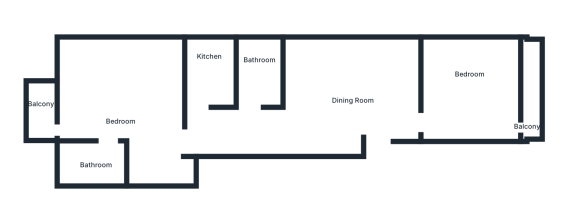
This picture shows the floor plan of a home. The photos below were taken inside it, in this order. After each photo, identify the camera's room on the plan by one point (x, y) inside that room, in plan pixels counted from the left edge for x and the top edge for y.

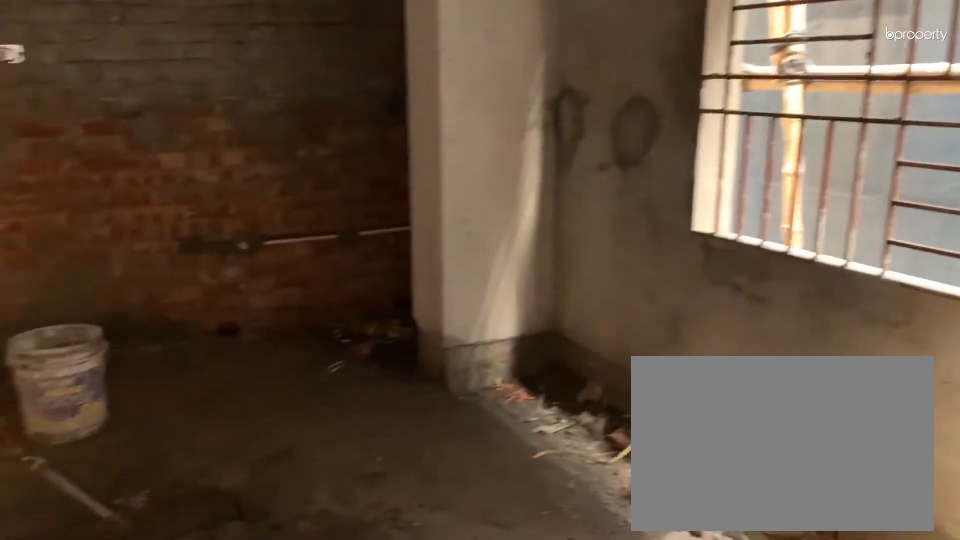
(354, 83)
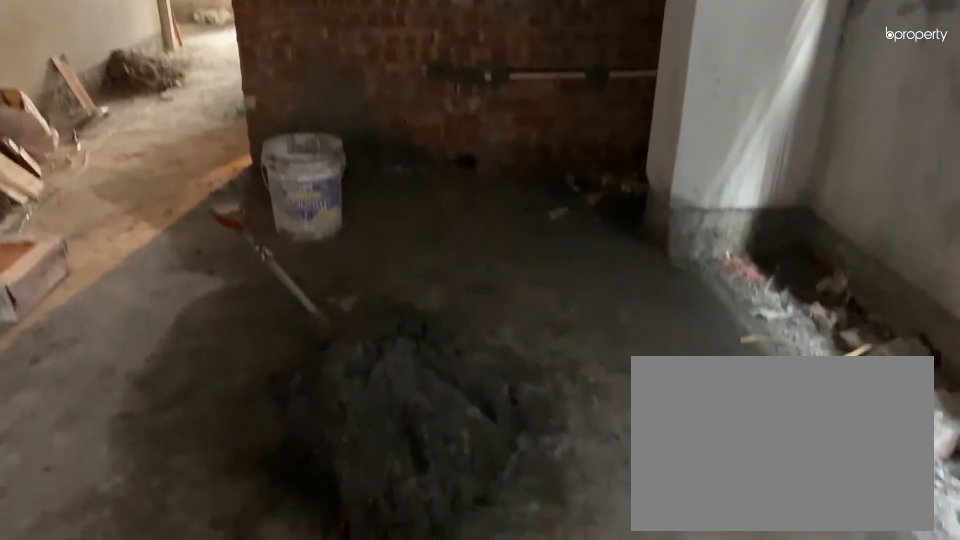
(354, 83)
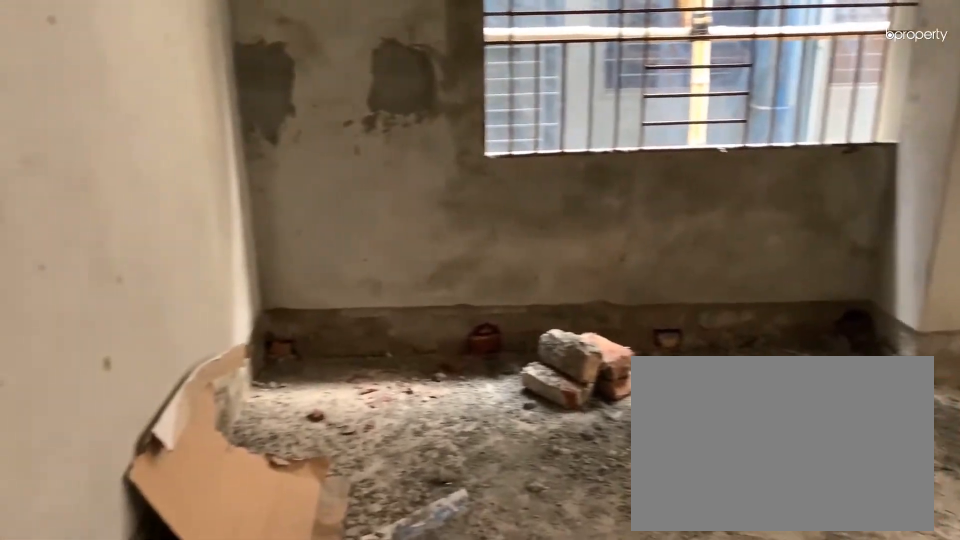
(472, 76)
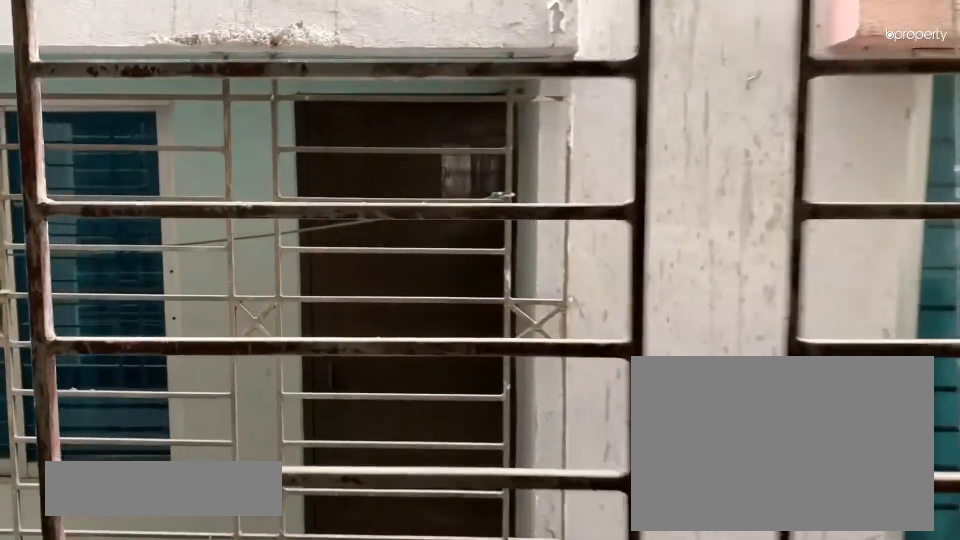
(529, 91)
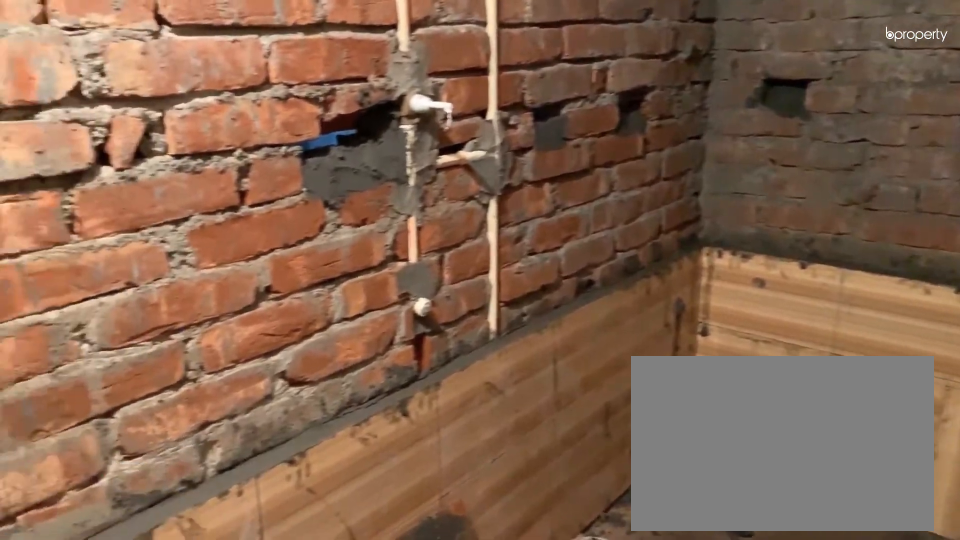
(264, 68)
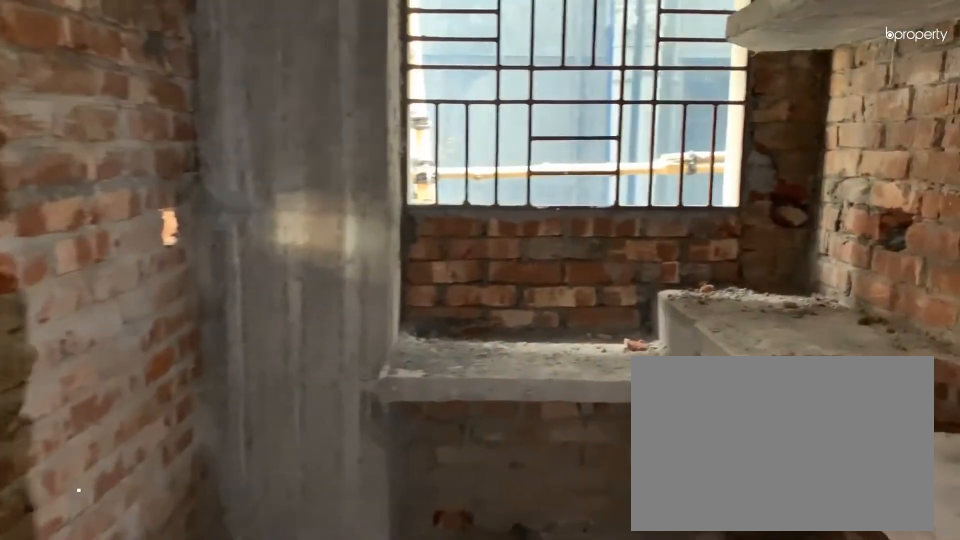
(208, 64)
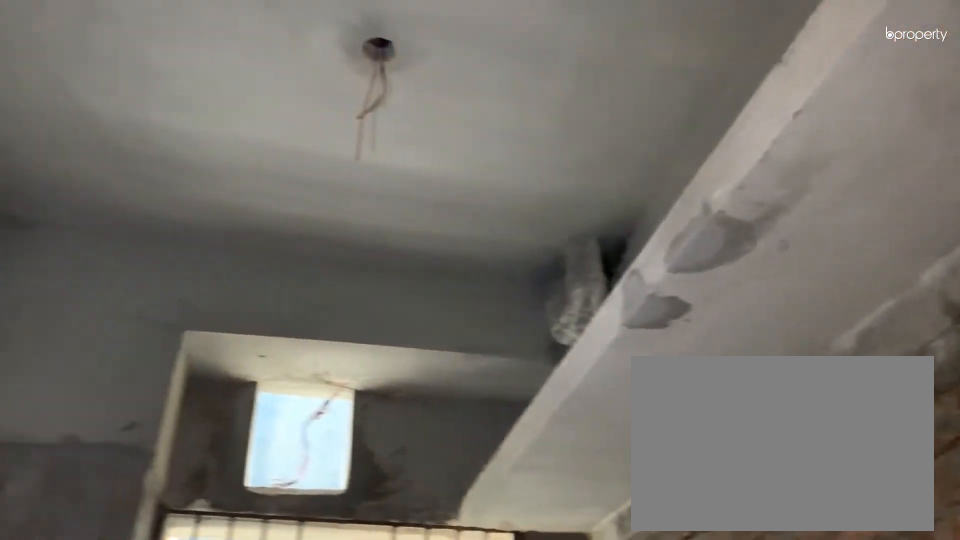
(208, 64)
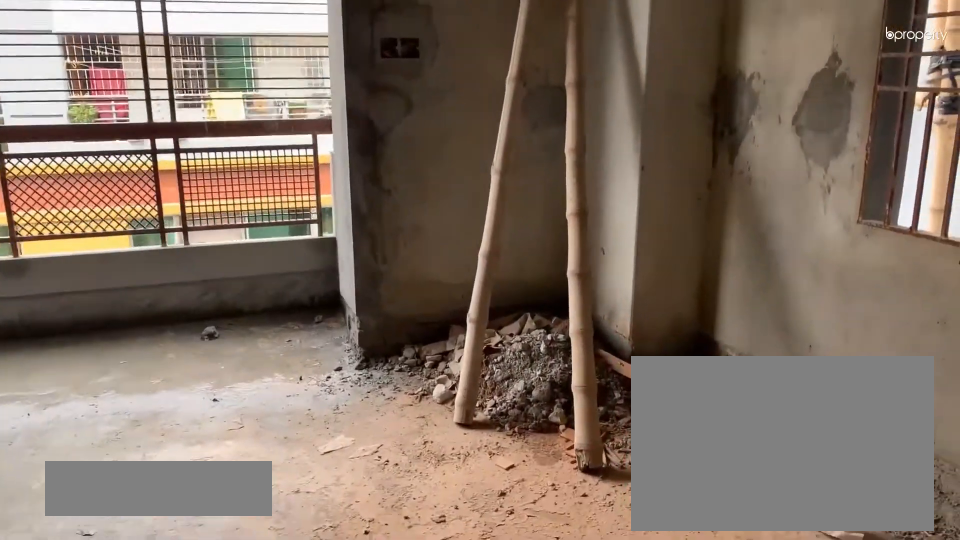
(130, 100)
